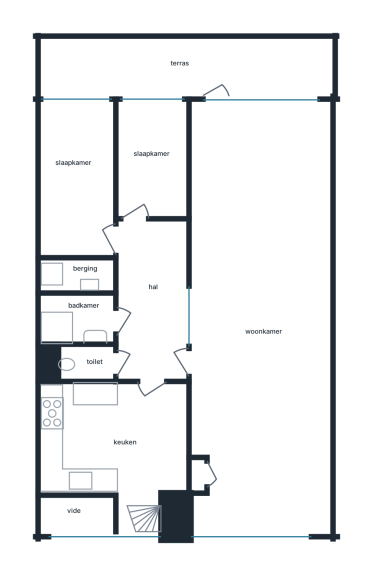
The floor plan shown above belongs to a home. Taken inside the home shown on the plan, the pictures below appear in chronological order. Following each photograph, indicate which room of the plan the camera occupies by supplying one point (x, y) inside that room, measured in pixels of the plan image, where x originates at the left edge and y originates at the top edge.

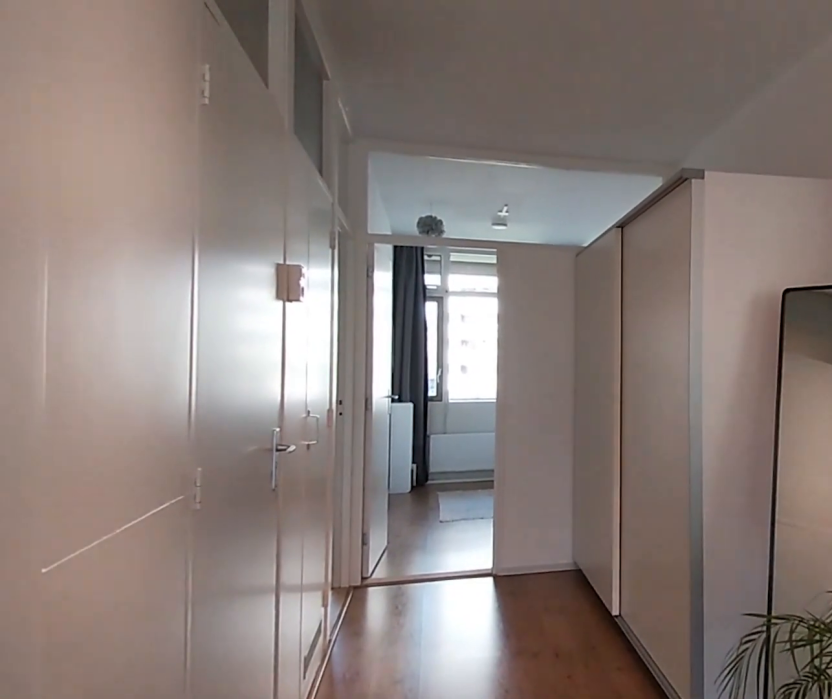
(152, 301)
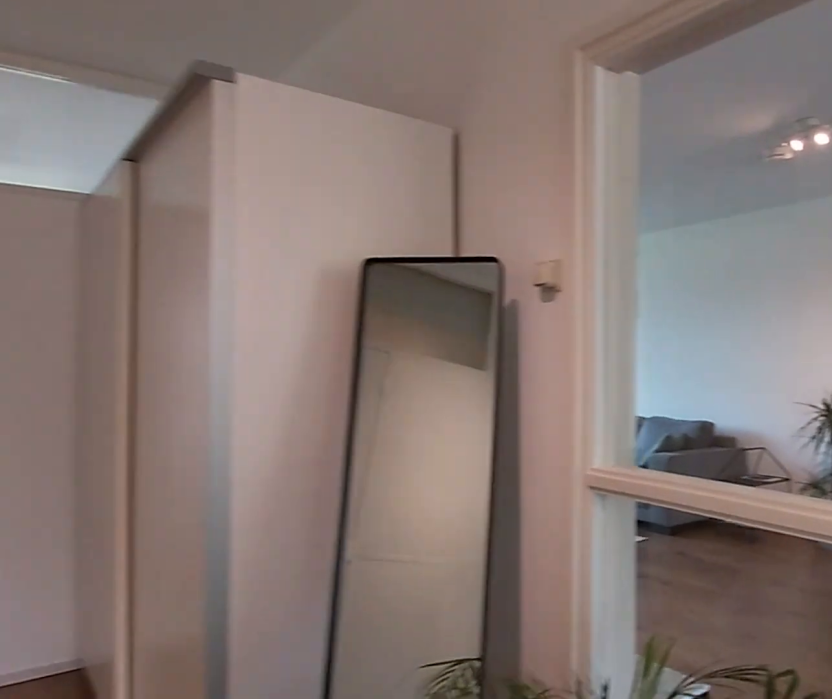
(152, 301)
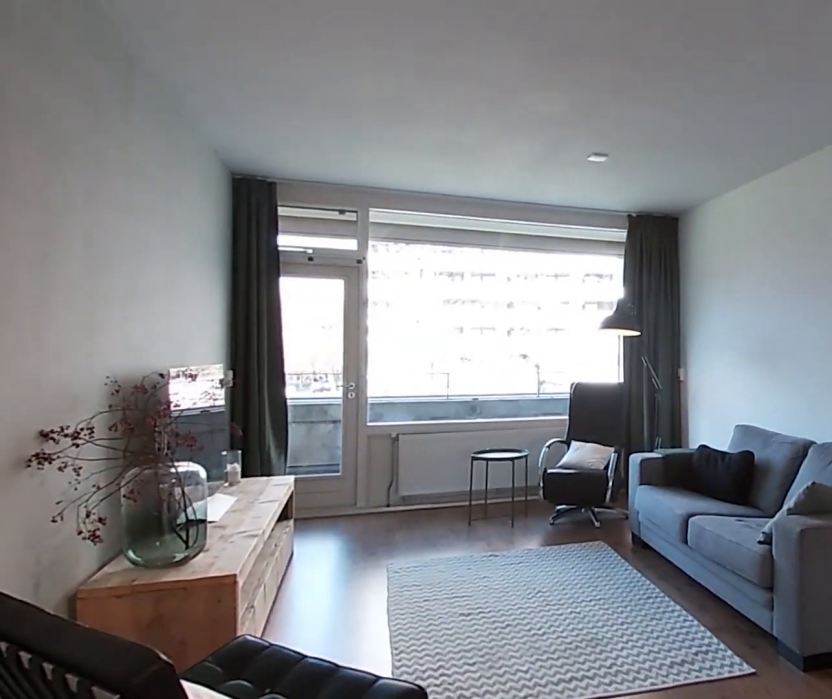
(268, 209)
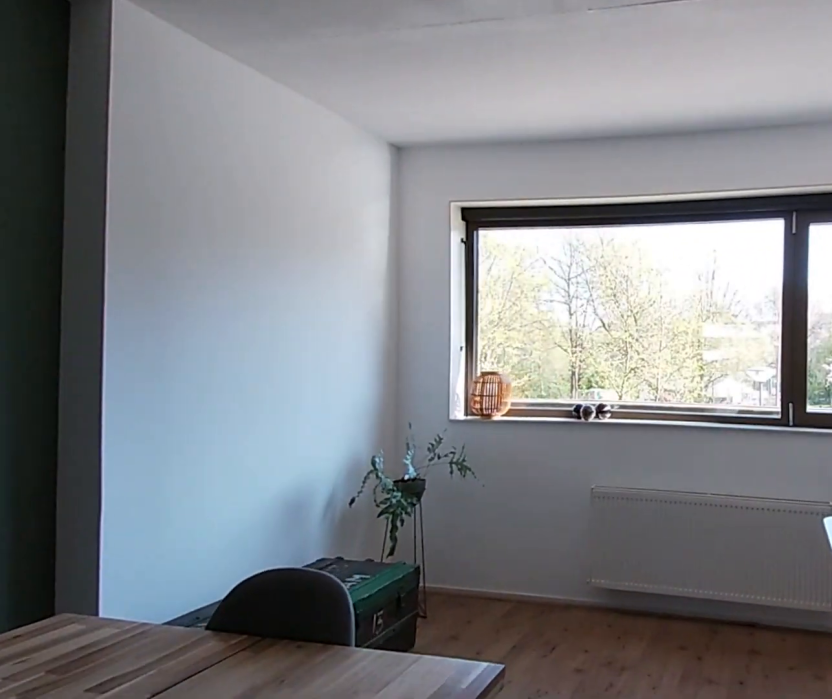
(268, 209)
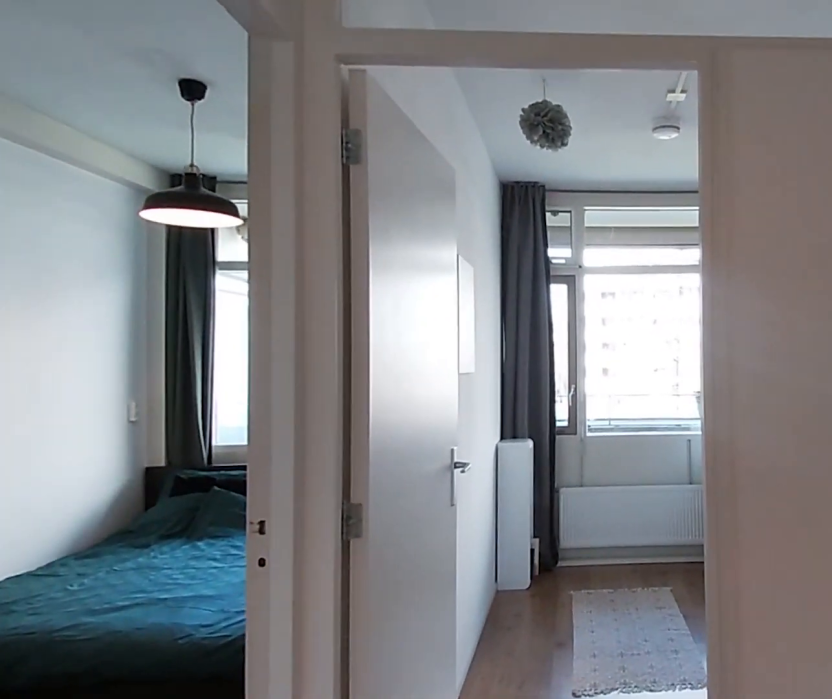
(152, 301)
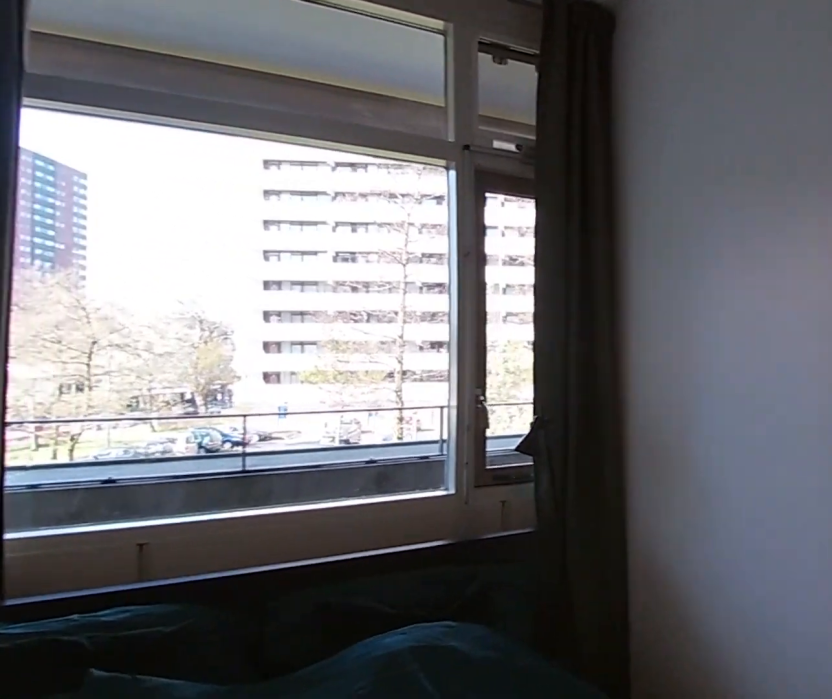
(78, 180)
